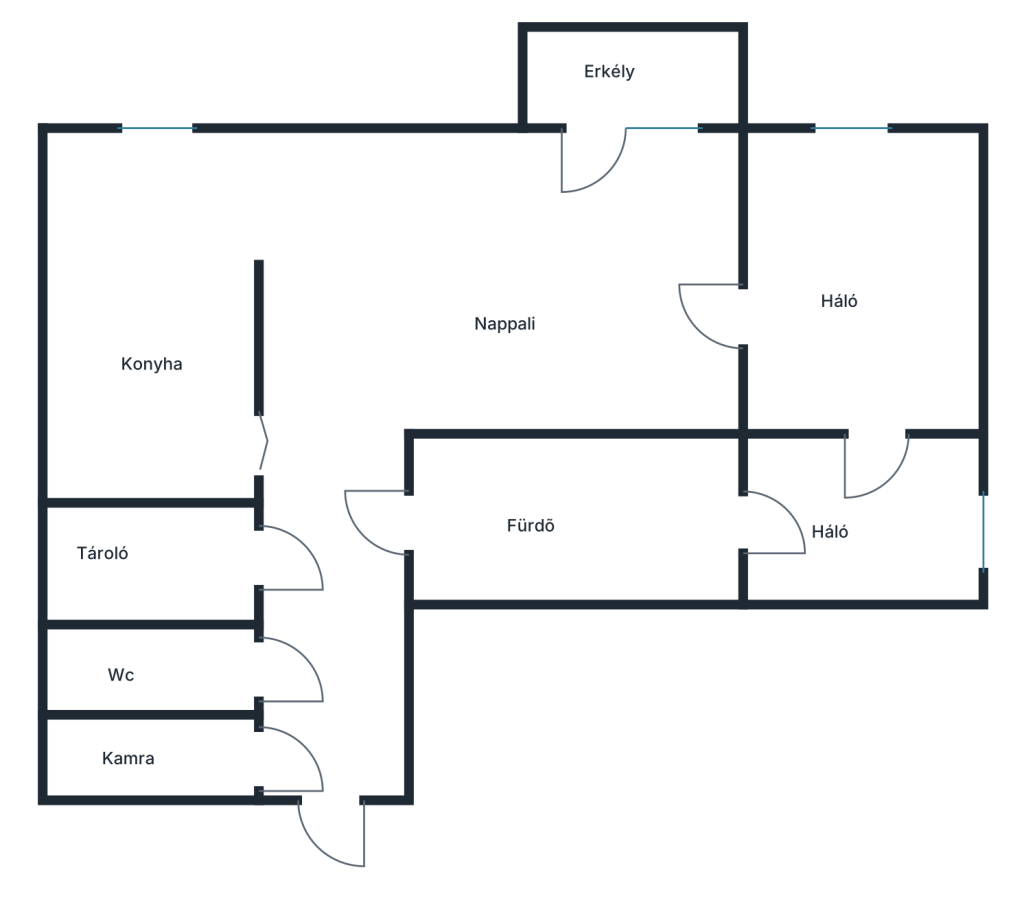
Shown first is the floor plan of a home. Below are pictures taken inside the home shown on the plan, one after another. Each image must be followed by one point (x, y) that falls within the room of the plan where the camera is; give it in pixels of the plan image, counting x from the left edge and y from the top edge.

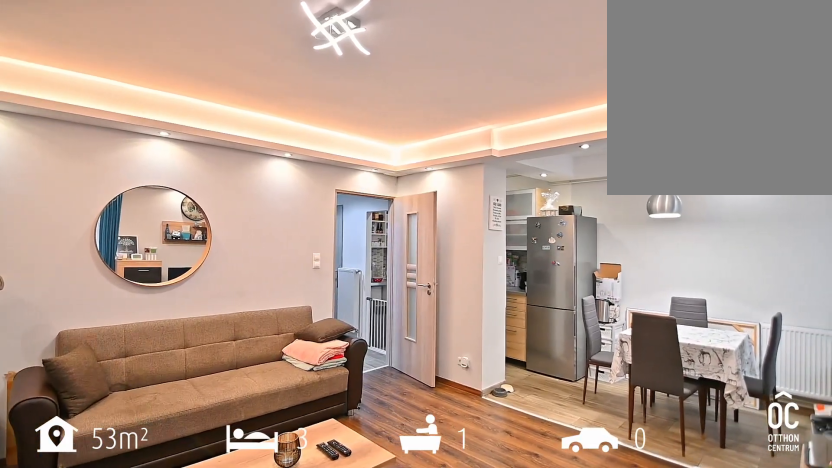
(495, 284)
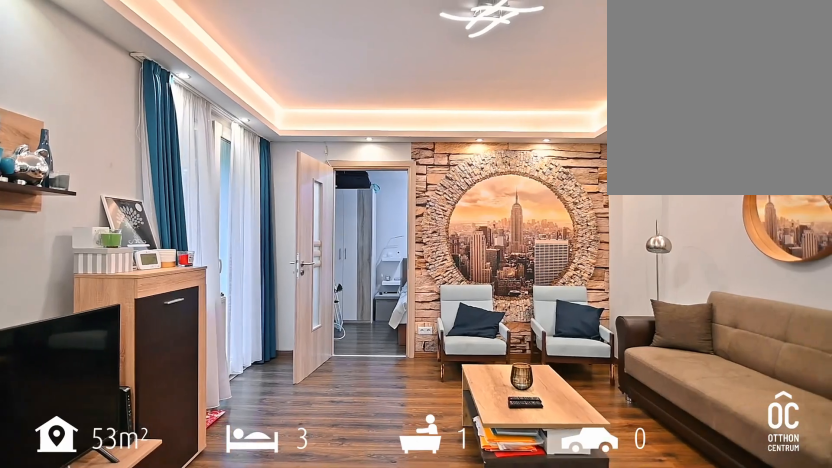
(495, 284)
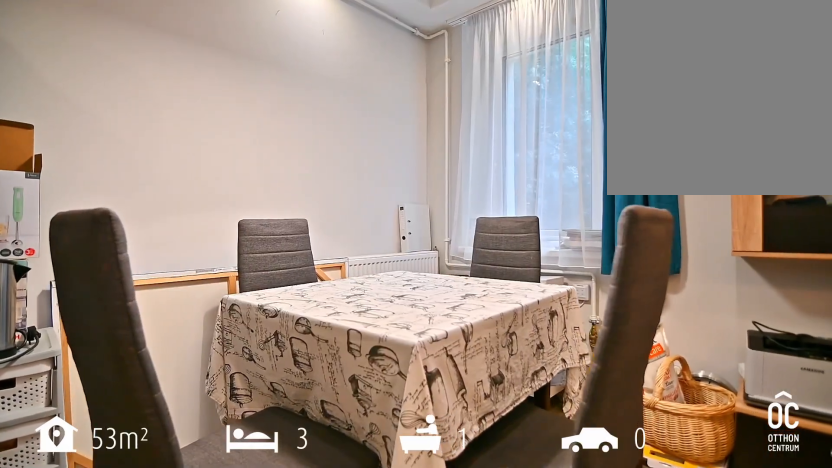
(149, 323)
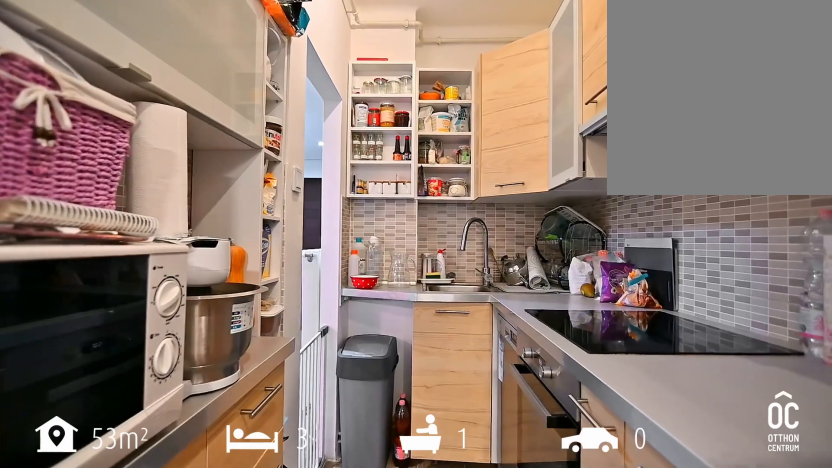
(148, 323)
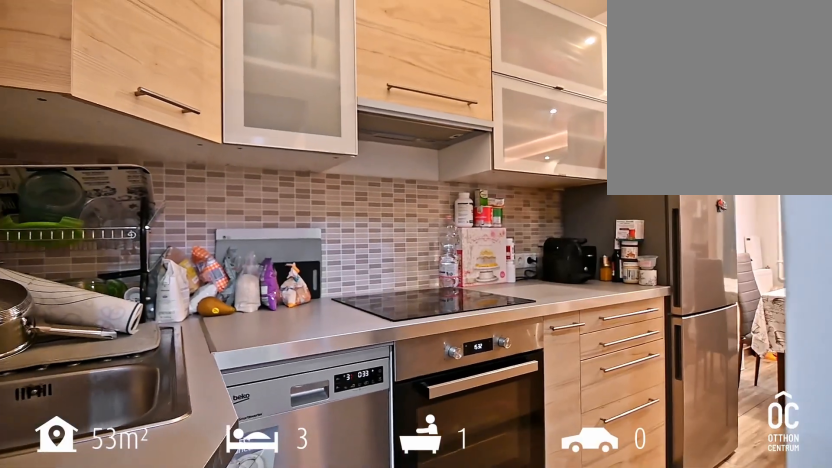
(149, 323)
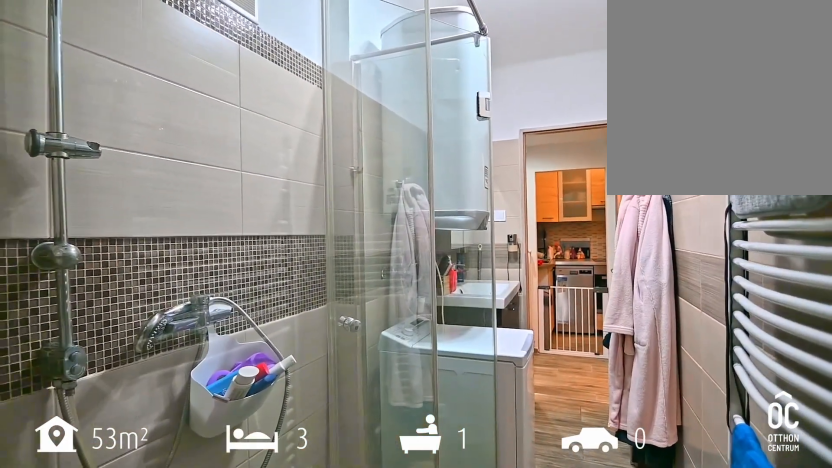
(571, 522)
